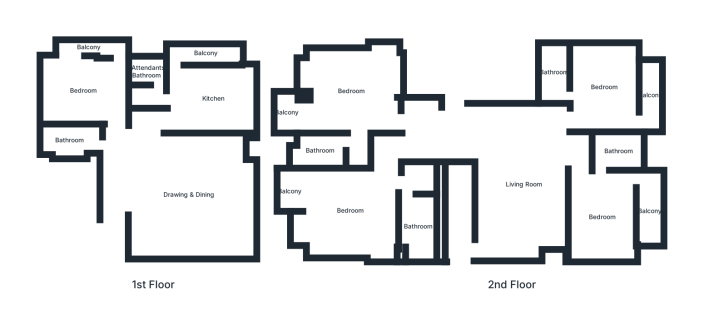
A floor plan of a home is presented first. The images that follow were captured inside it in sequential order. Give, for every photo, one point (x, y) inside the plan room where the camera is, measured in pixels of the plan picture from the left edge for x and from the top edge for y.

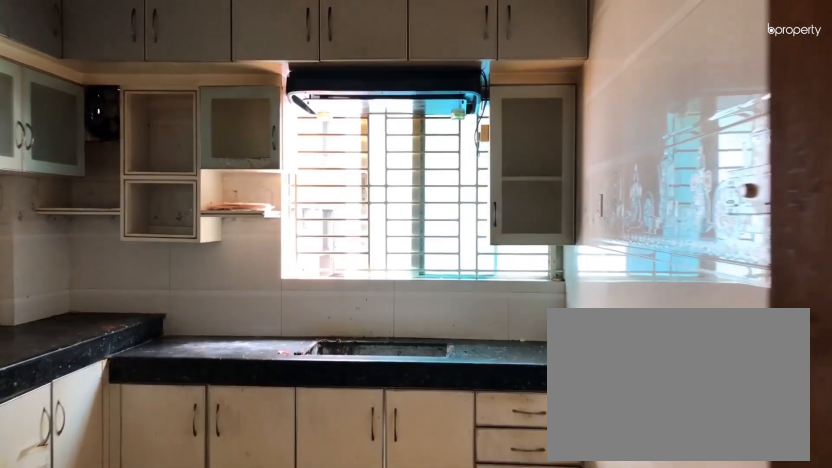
(212, 99)
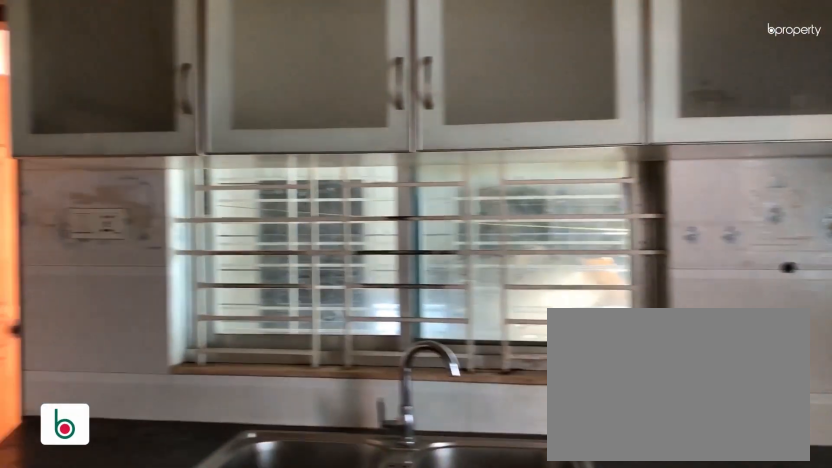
(212, 99)
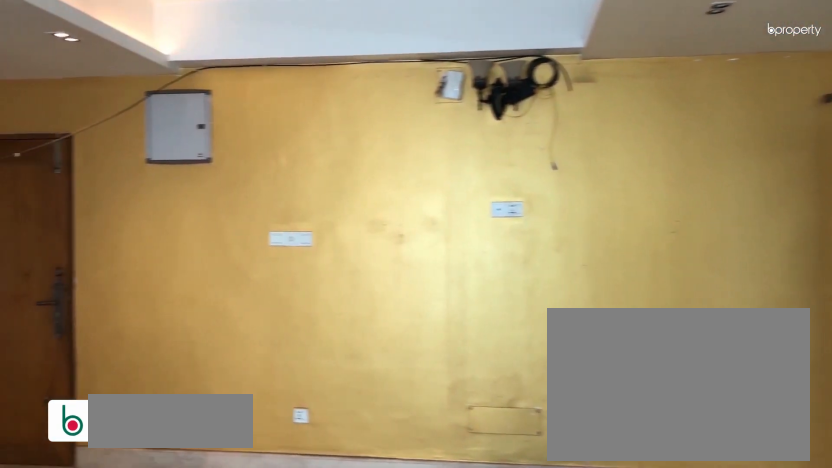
(523, 200)
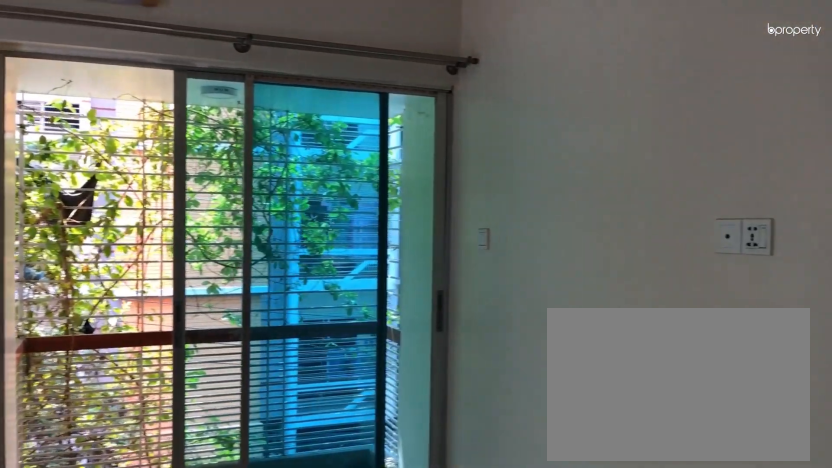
(350, 210)
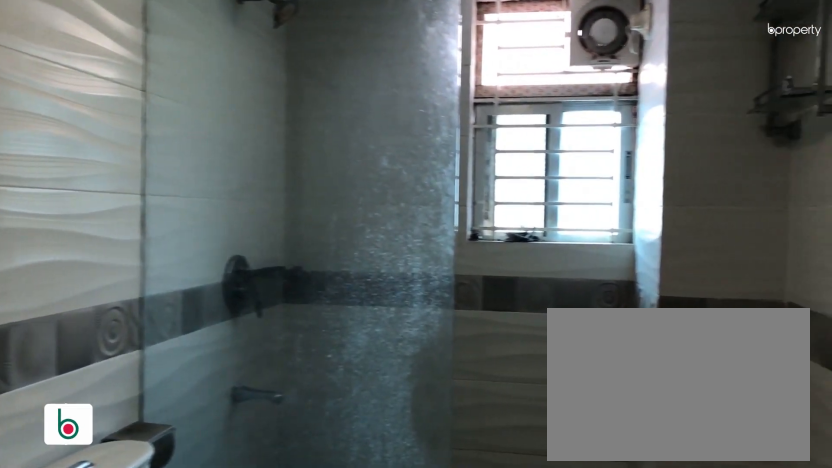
(413, 218)
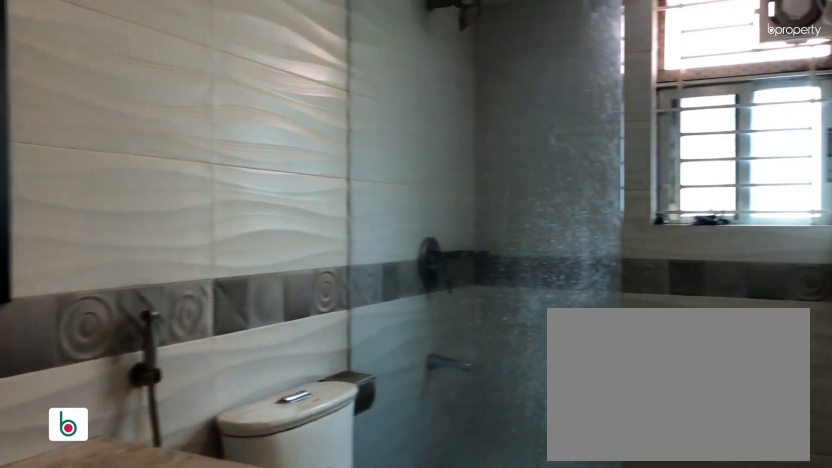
(417, 226)
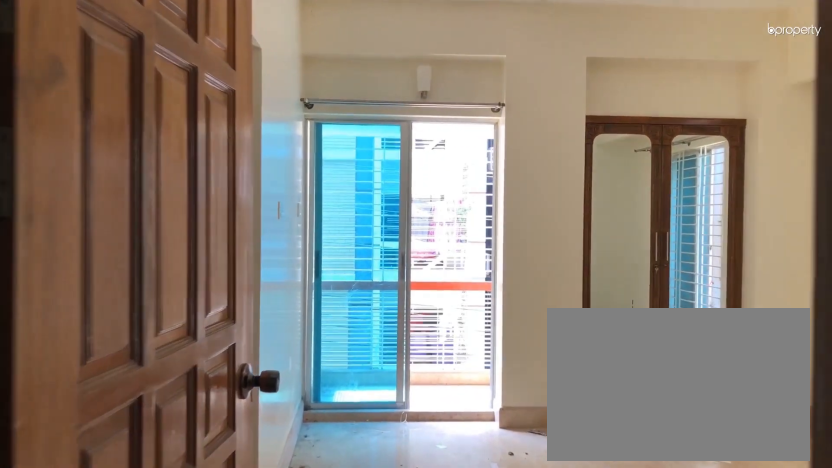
(408, 130)
